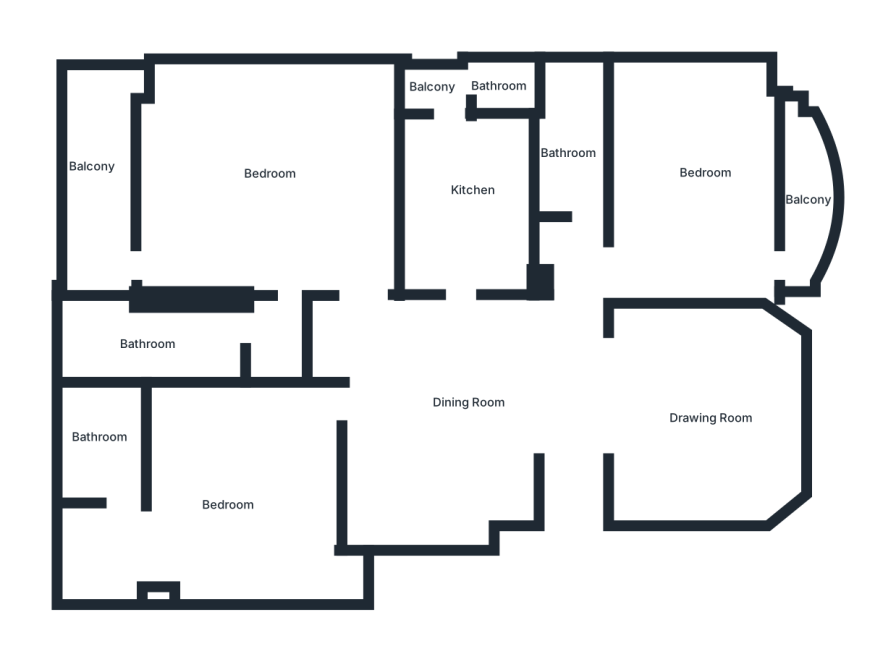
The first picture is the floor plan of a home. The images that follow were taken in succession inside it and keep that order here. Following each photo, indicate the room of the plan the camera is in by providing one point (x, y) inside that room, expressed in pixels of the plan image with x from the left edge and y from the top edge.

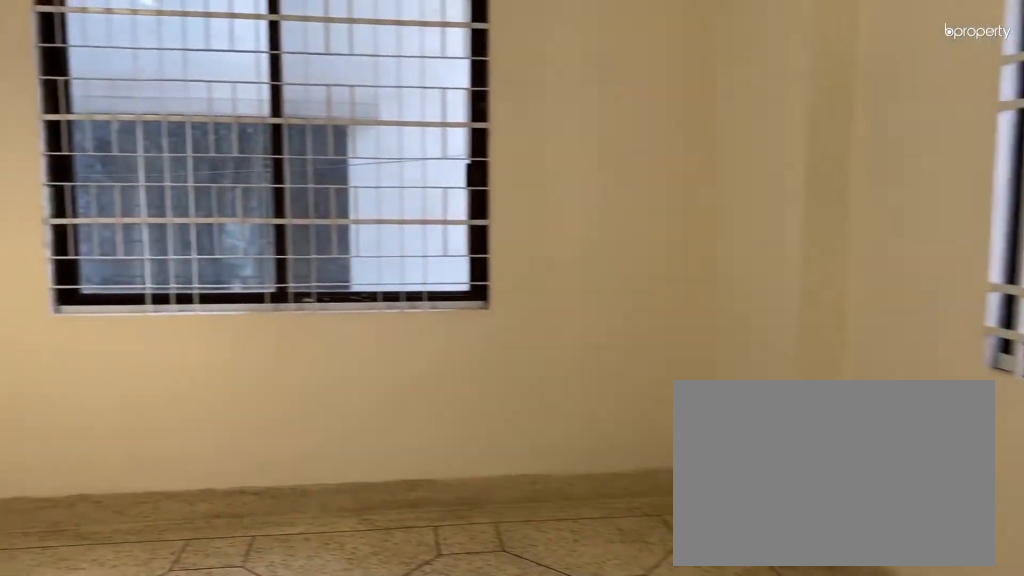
(692, 171)
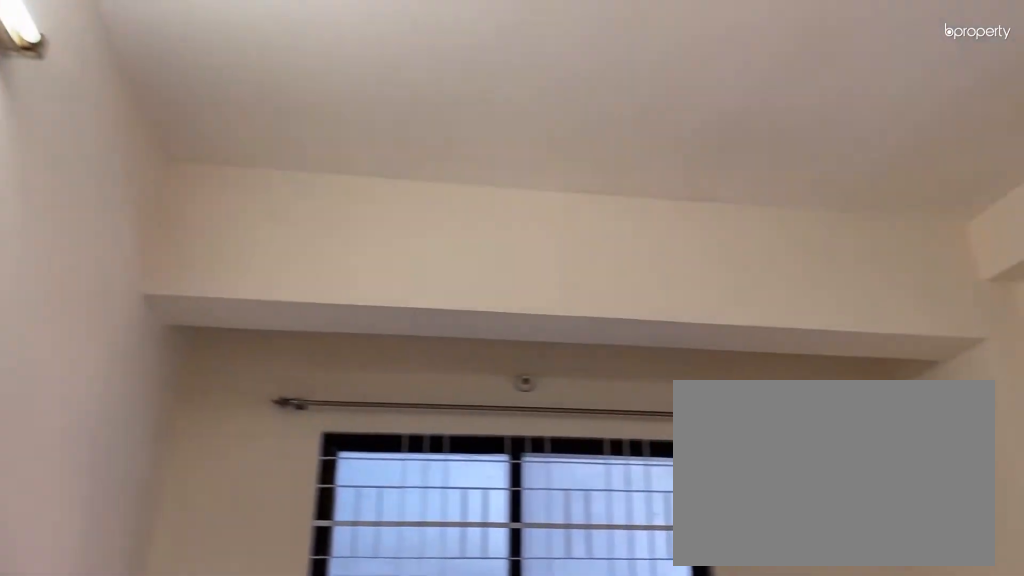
(692, 171)
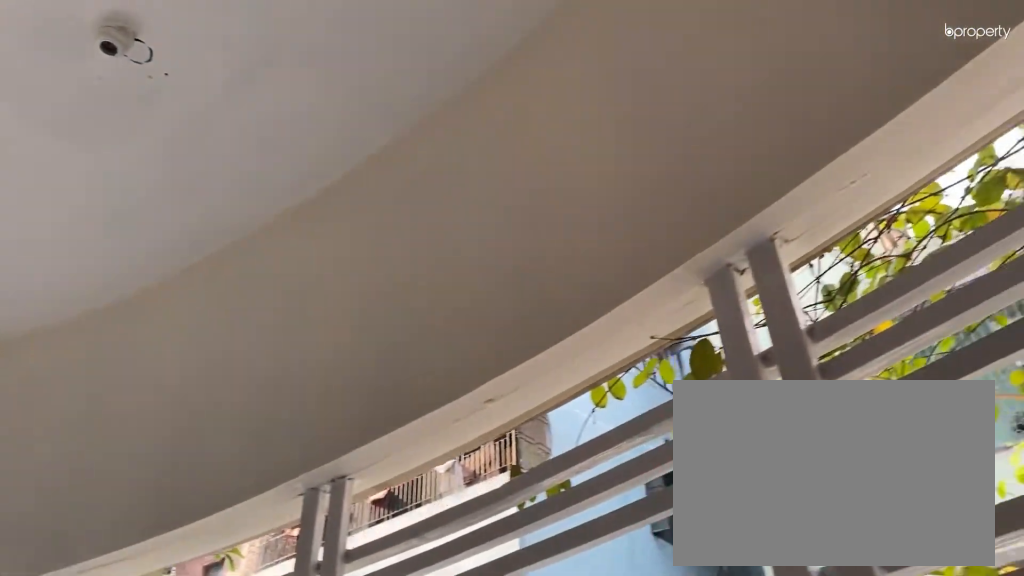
(802, 204)
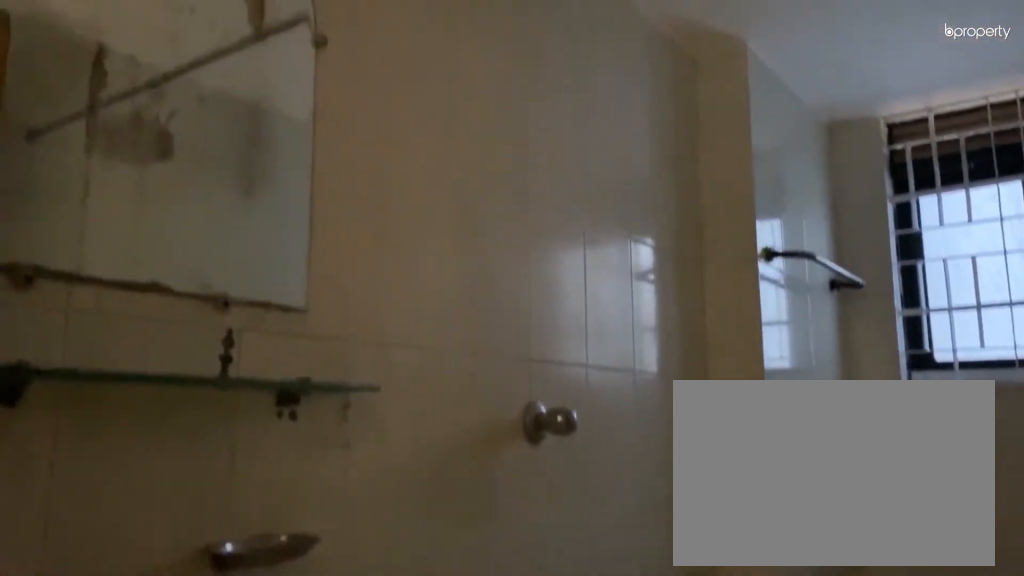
(564, 167)
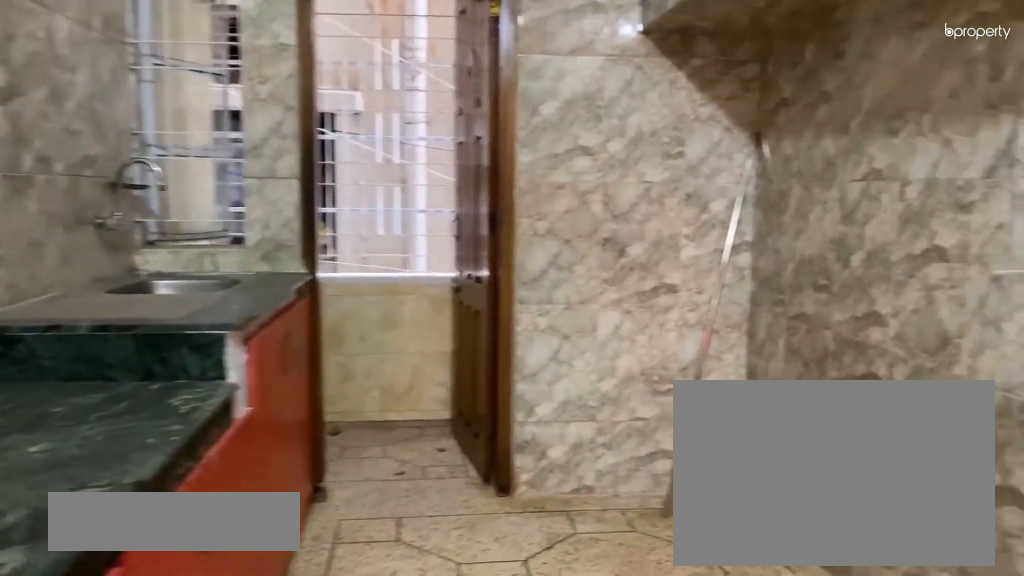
(454, 248)
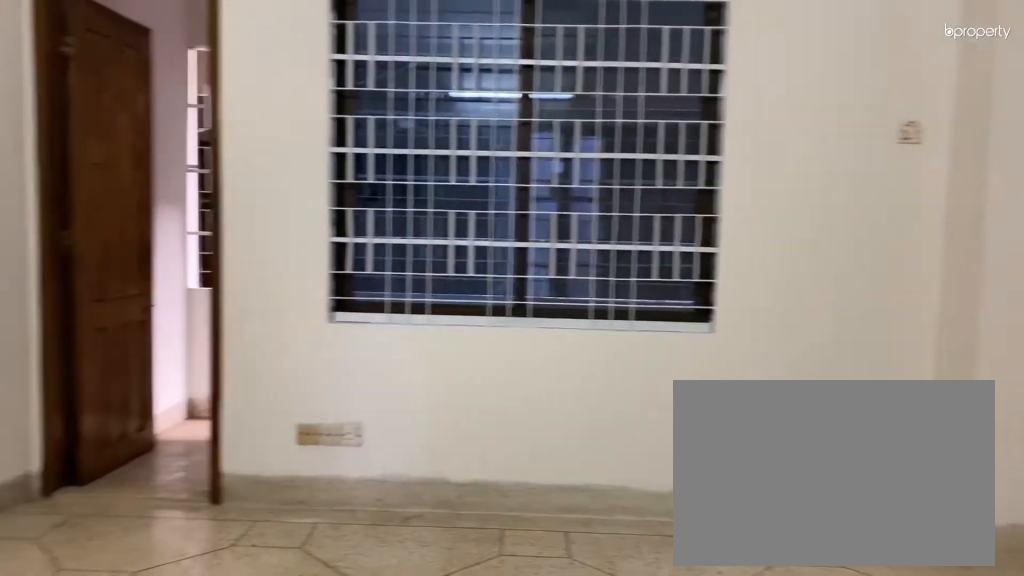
(269, 176)
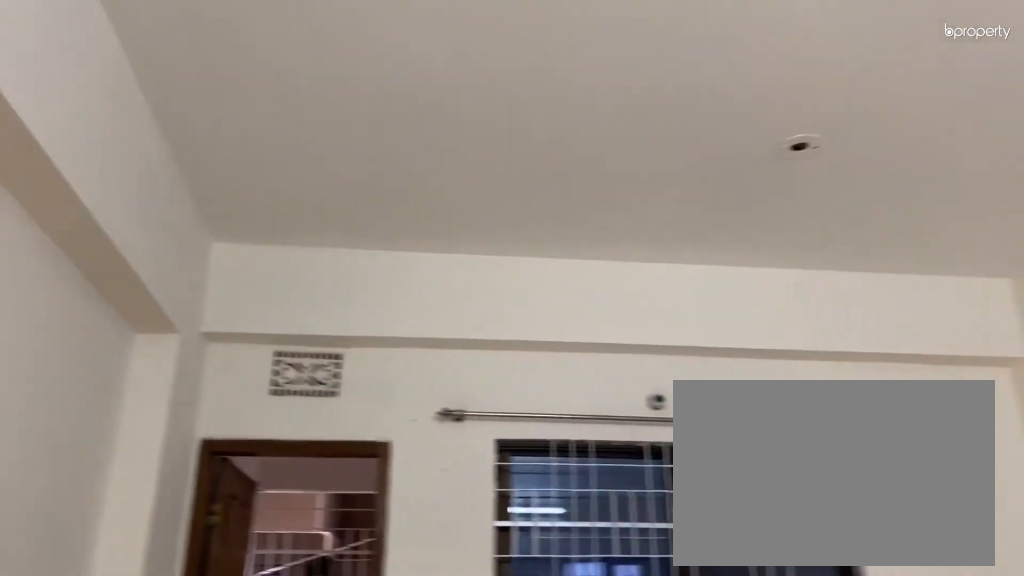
(269, 176)
